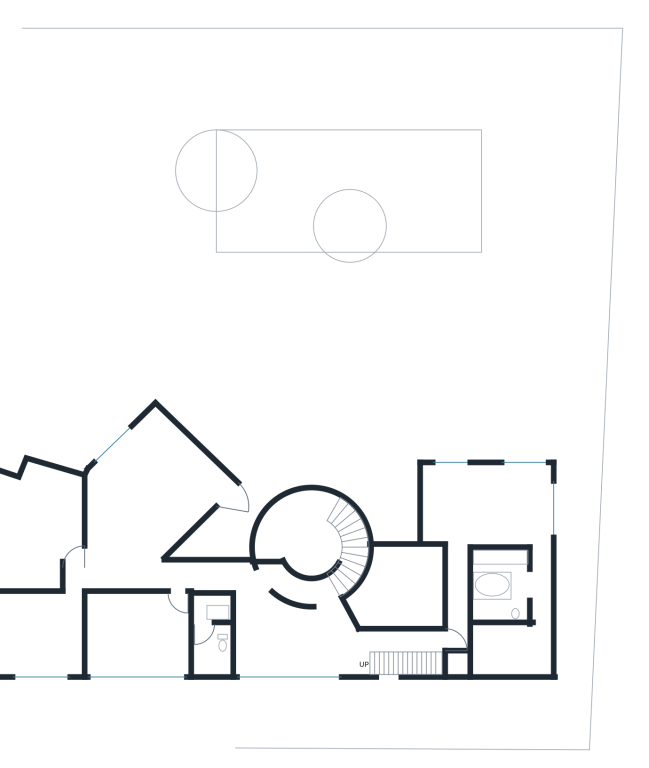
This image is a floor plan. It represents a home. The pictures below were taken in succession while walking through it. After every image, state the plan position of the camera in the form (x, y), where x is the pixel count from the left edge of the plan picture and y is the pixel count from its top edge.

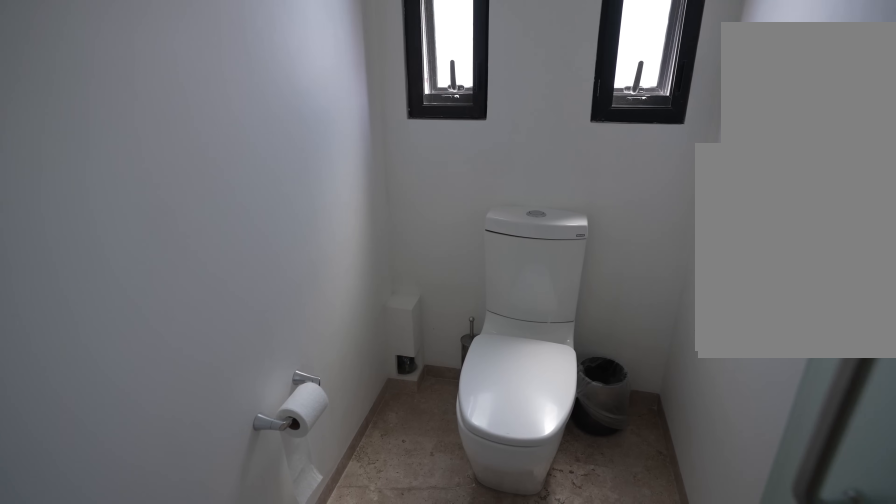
(516, 594)
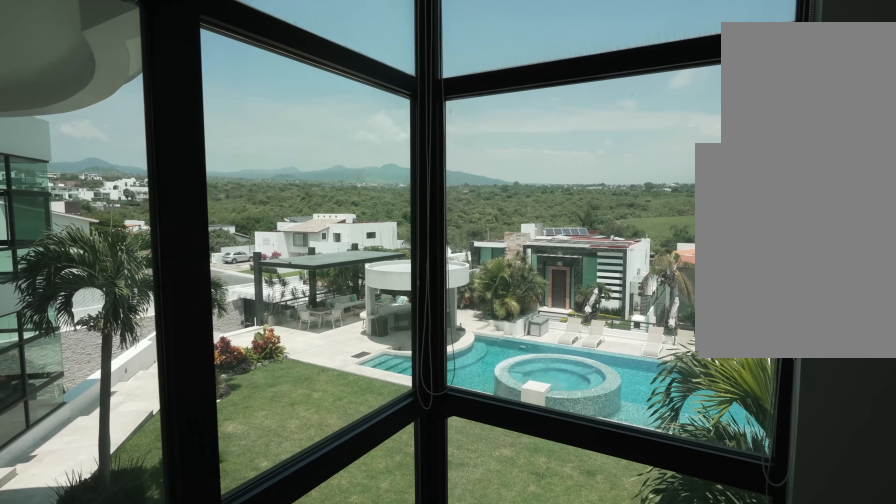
(476, 480)
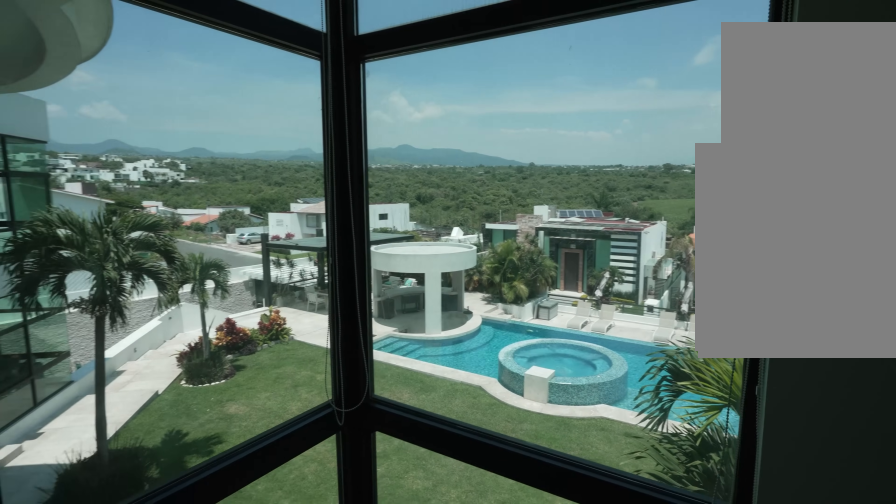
(476, 480)
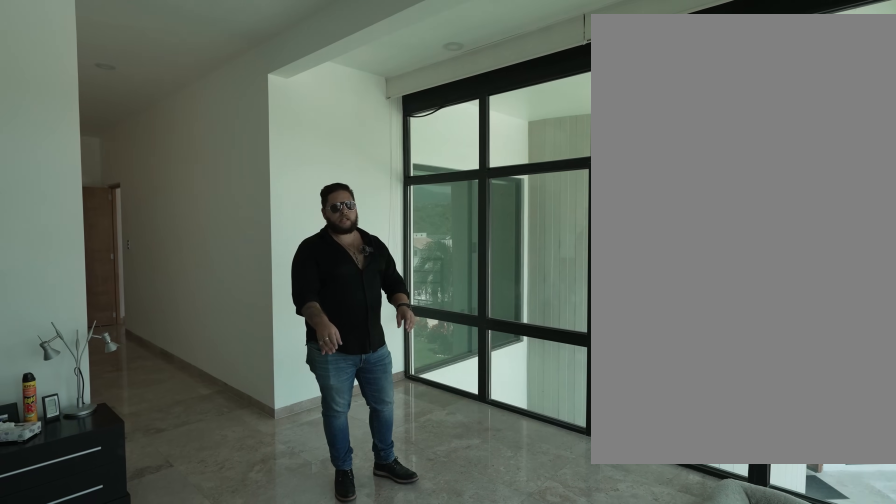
(476, 480)
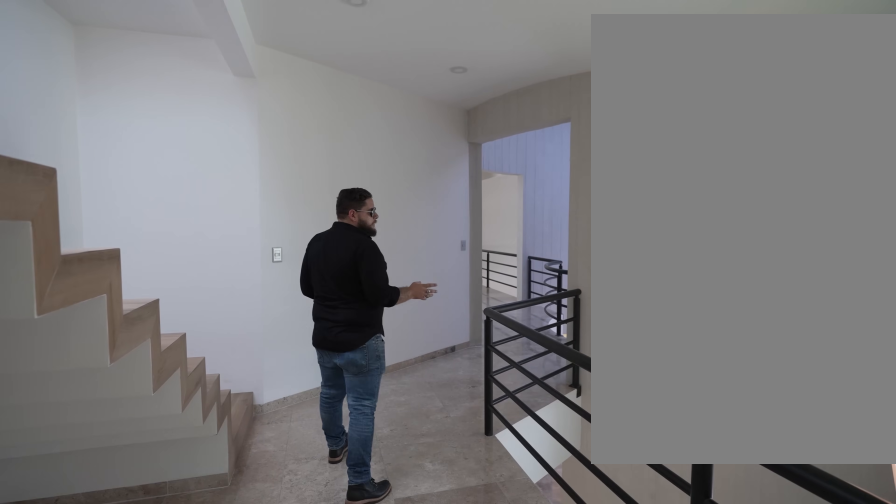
(420, 638)
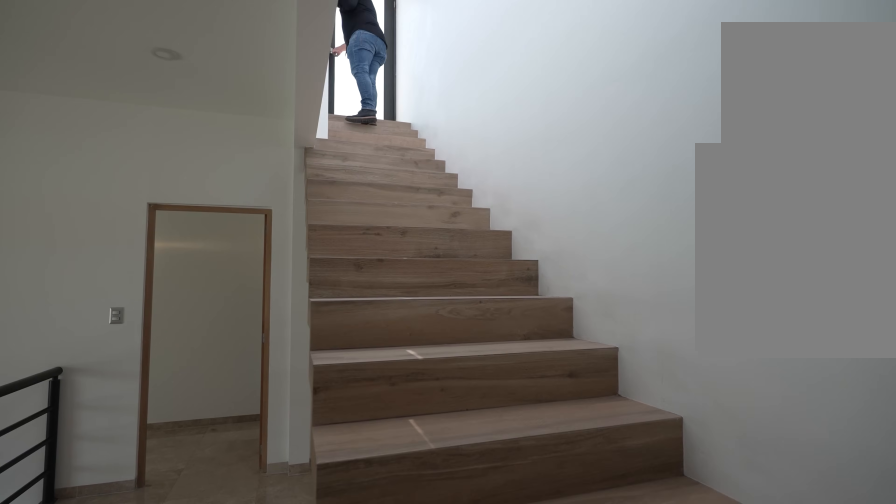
(386, 664)
